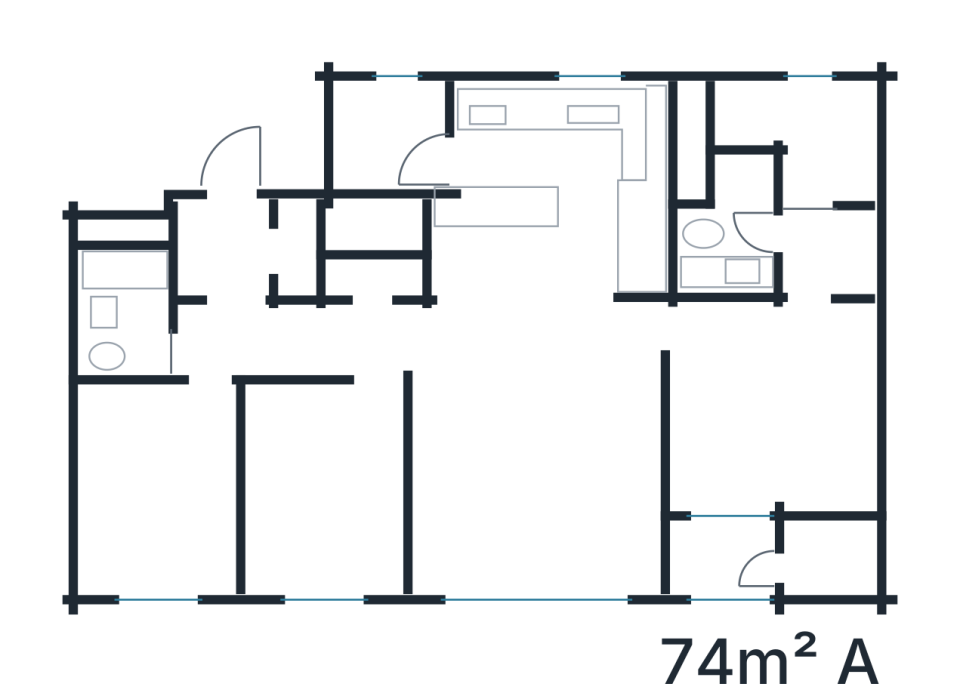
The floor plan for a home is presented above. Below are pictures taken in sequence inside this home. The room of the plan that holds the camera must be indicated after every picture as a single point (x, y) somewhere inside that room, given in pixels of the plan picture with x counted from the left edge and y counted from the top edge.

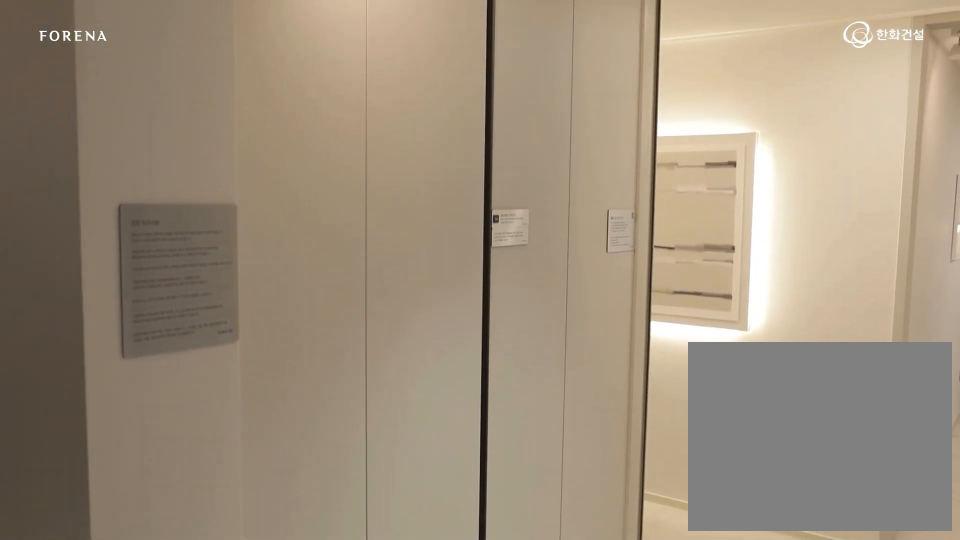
(235, 246)
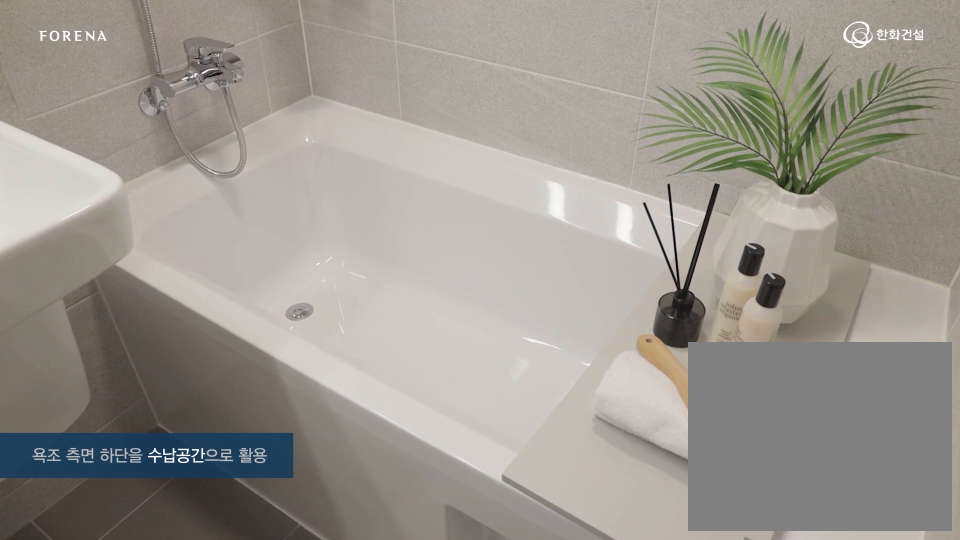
(161, 347)
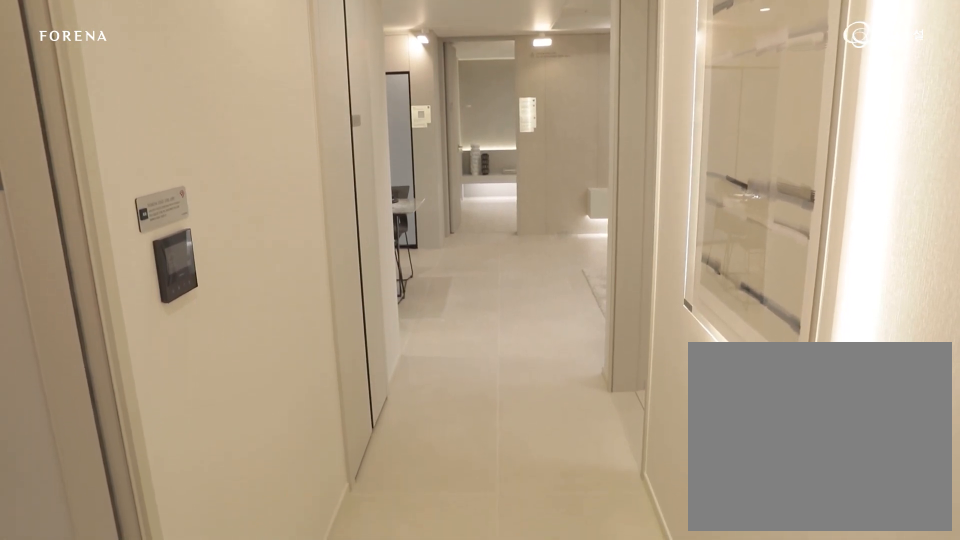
(342, 340)
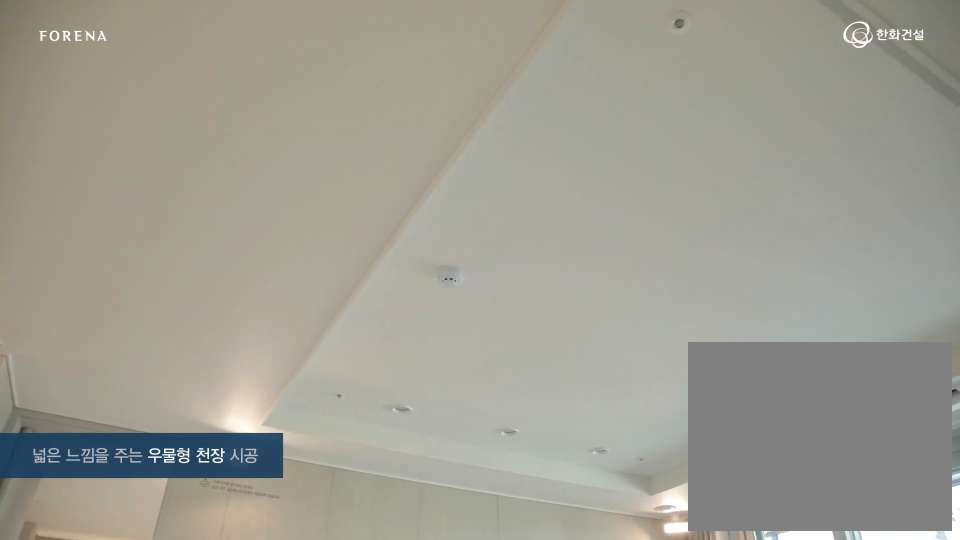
(544, 463)
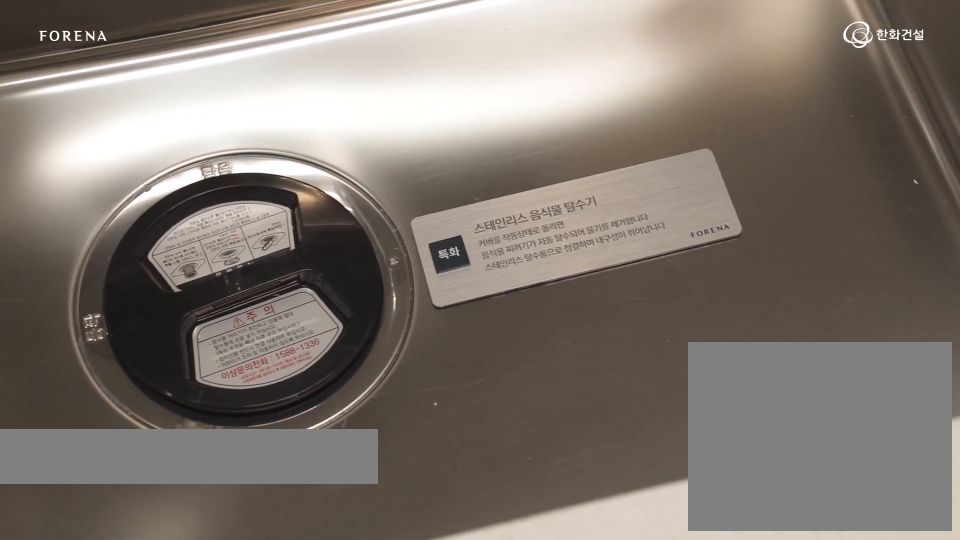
(526, 269)
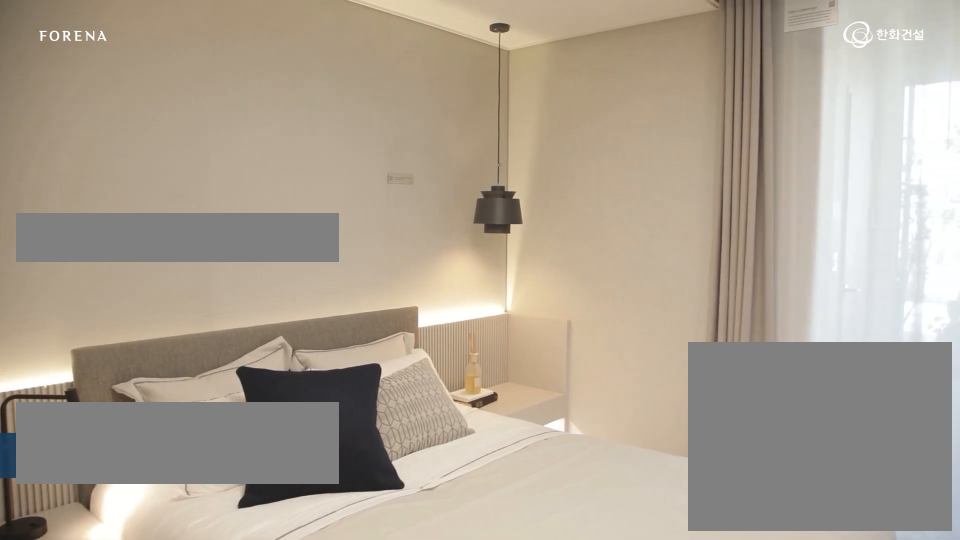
(775, 395)
